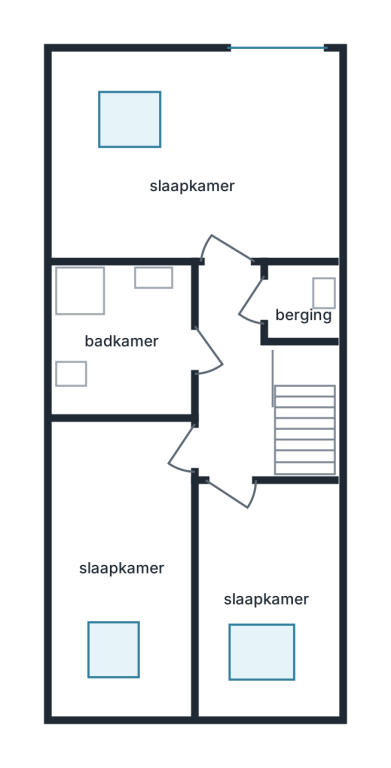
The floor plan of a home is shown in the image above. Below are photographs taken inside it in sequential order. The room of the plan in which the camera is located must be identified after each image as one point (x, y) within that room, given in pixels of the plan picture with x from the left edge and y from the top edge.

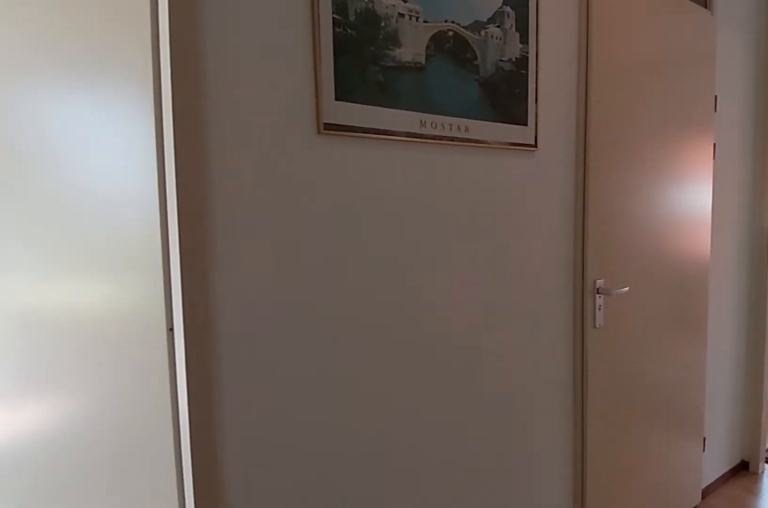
(234, 378)
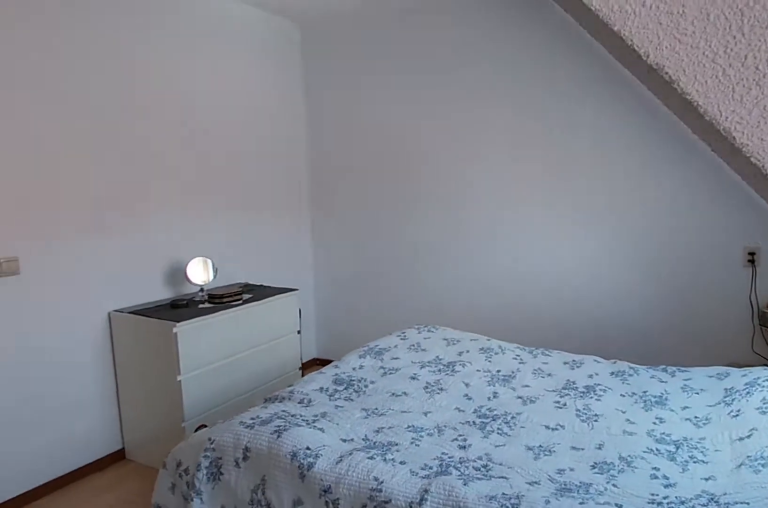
(201, 164)
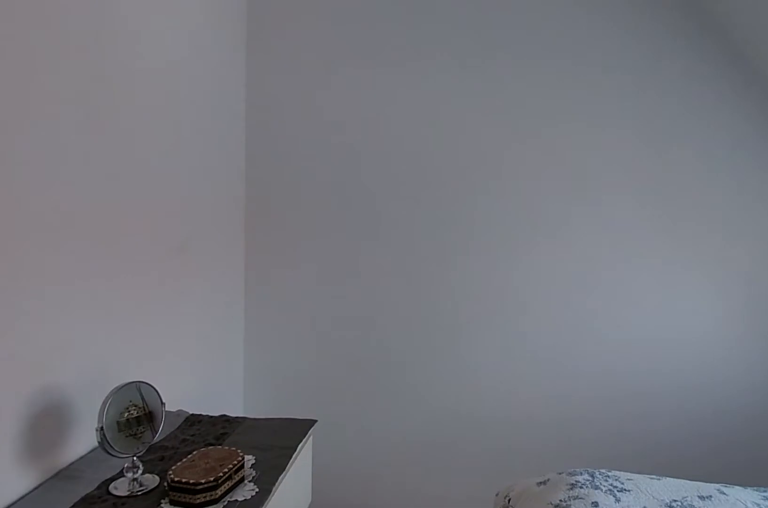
(201, 164)
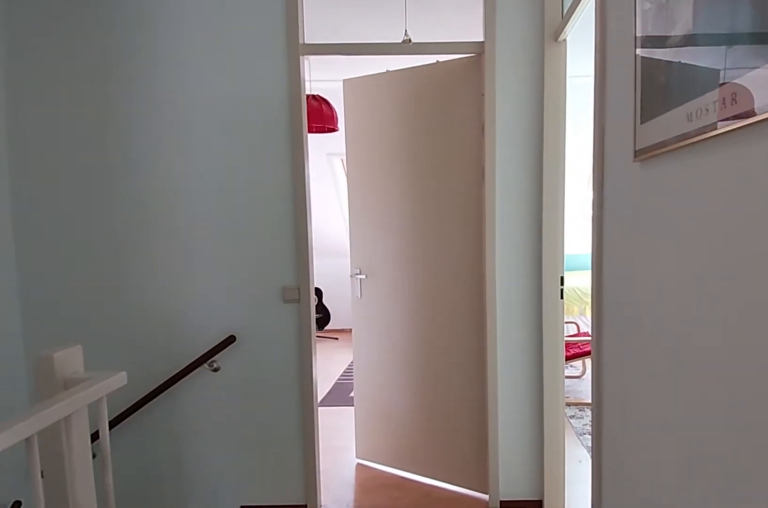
(234, 378)
